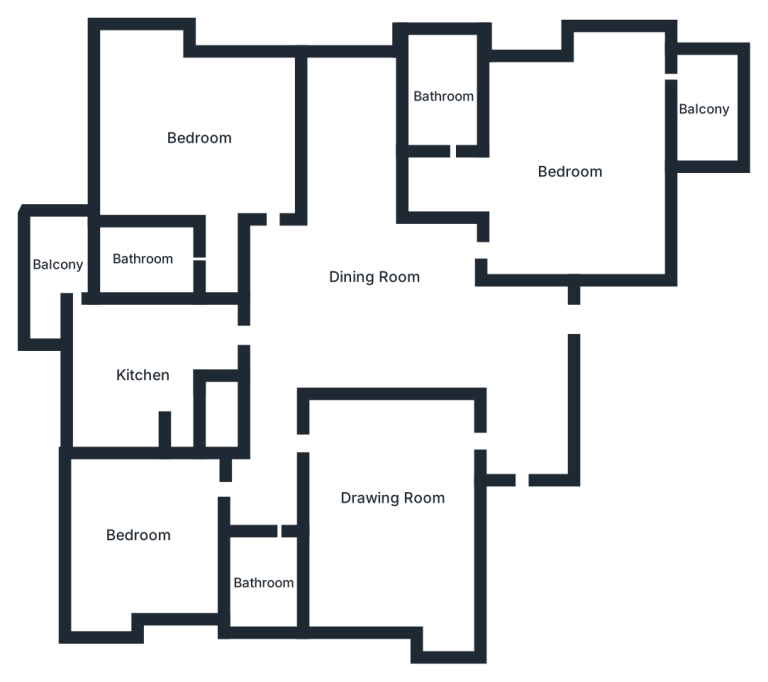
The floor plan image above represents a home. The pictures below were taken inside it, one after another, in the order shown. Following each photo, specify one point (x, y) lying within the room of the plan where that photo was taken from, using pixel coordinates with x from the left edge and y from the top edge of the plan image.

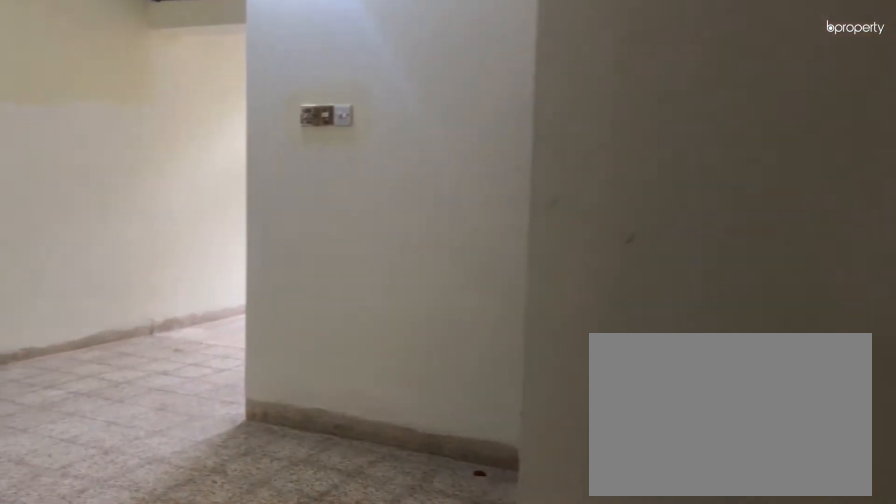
(368, 274)
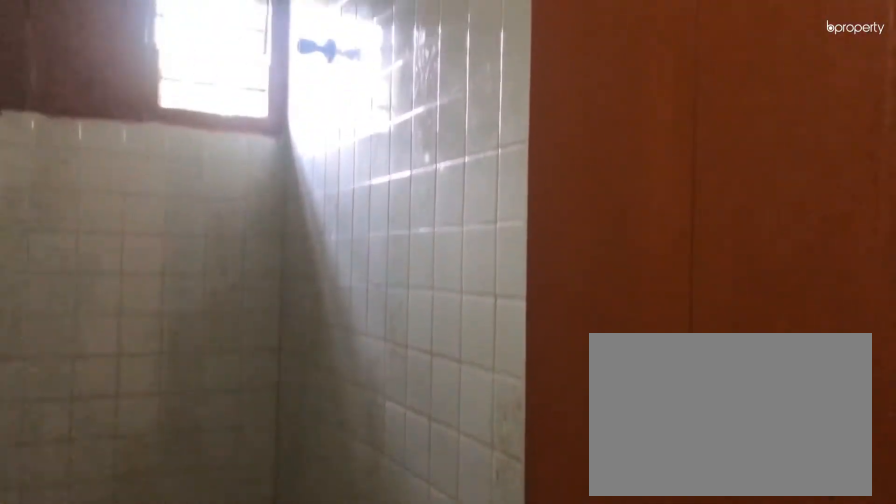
(443, 99)
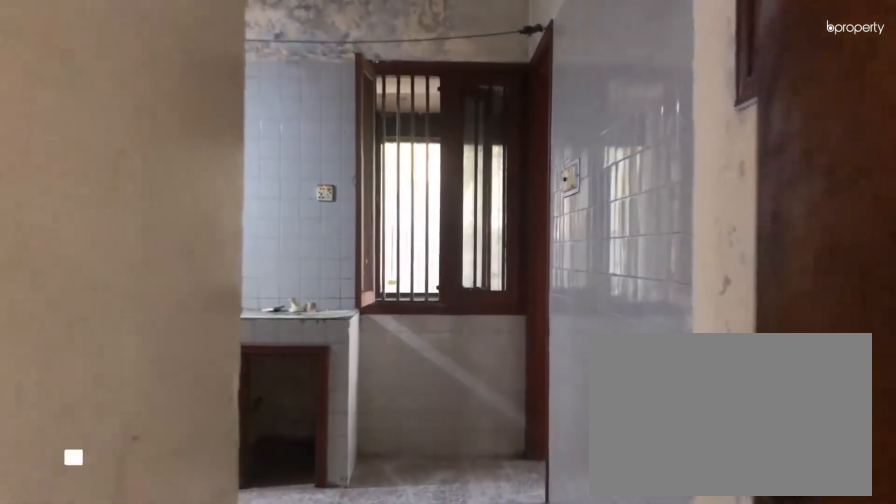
(138, 384)
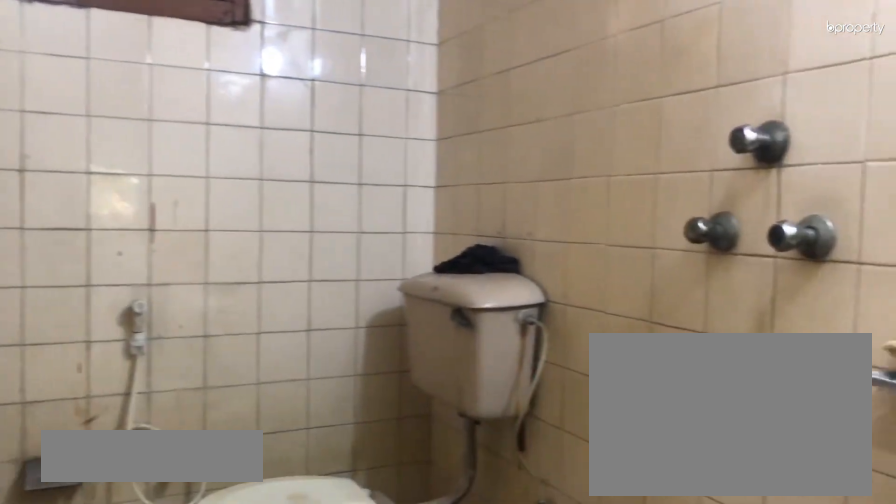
(263, 584)
